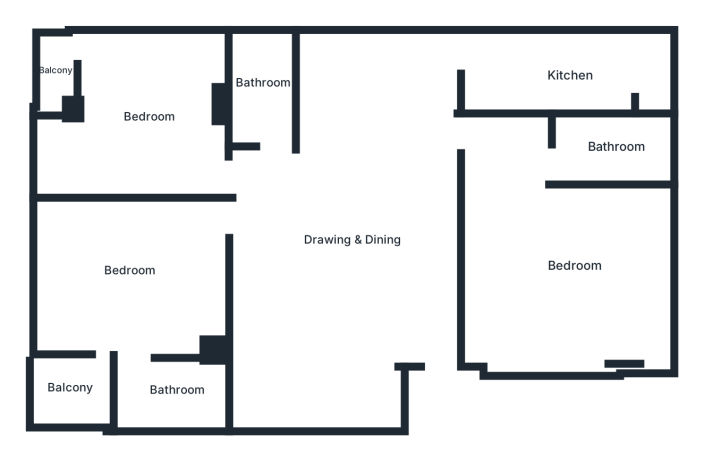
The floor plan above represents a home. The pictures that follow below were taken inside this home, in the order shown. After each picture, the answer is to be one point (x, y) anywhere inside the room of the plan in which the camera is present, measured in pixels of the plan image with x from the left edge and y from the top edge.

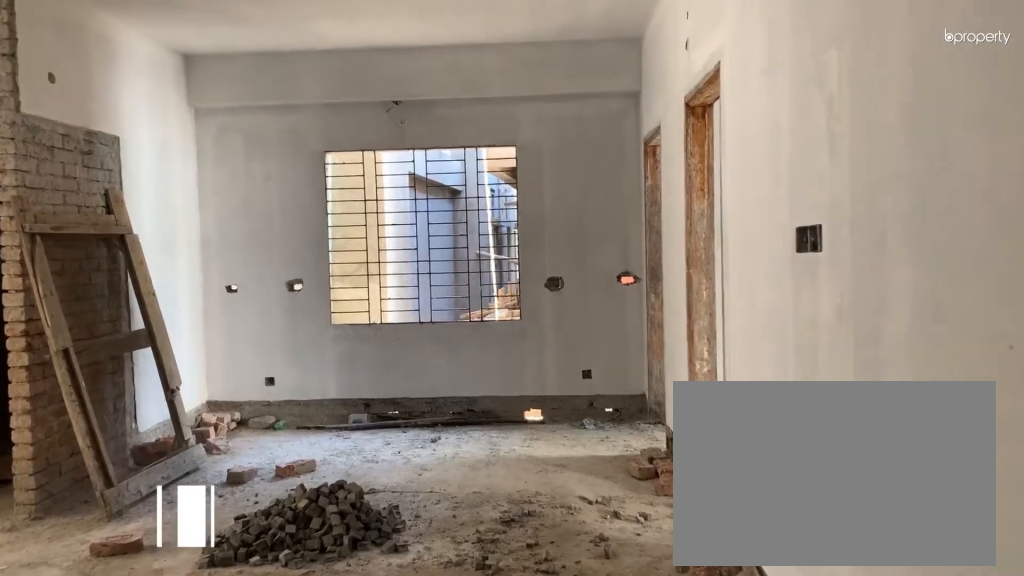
(354, 239)
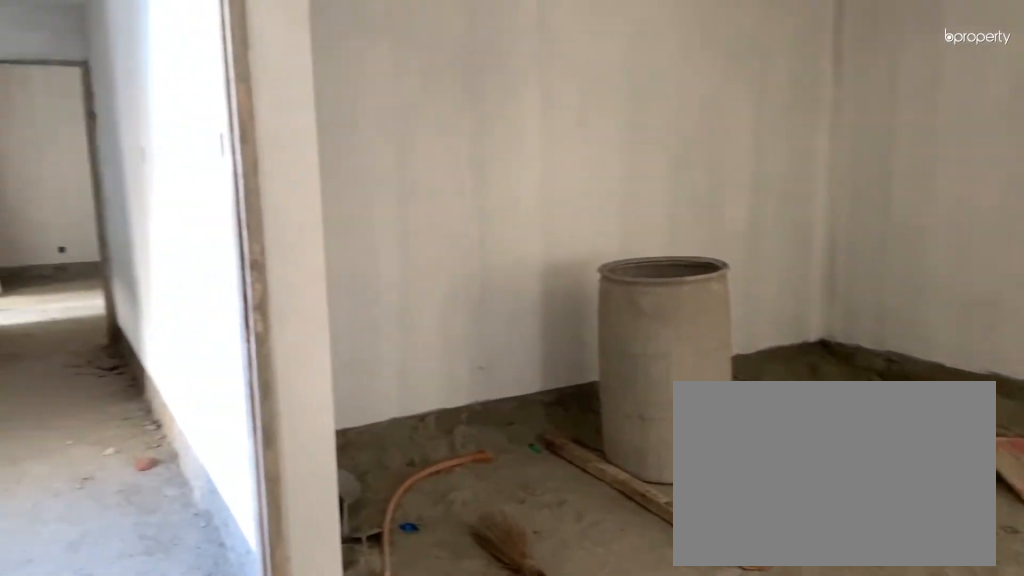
(354, 239)
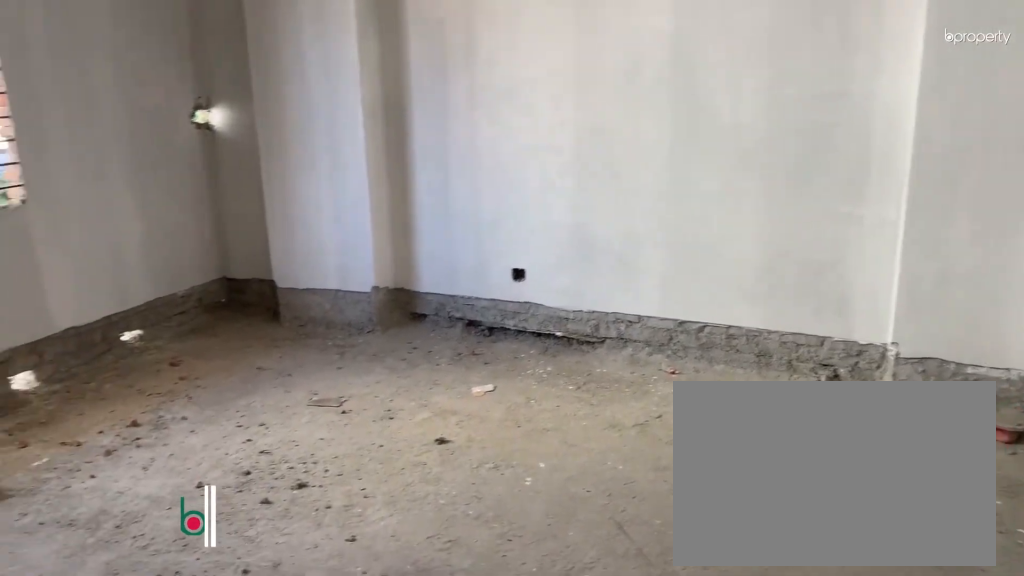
(574, 264)
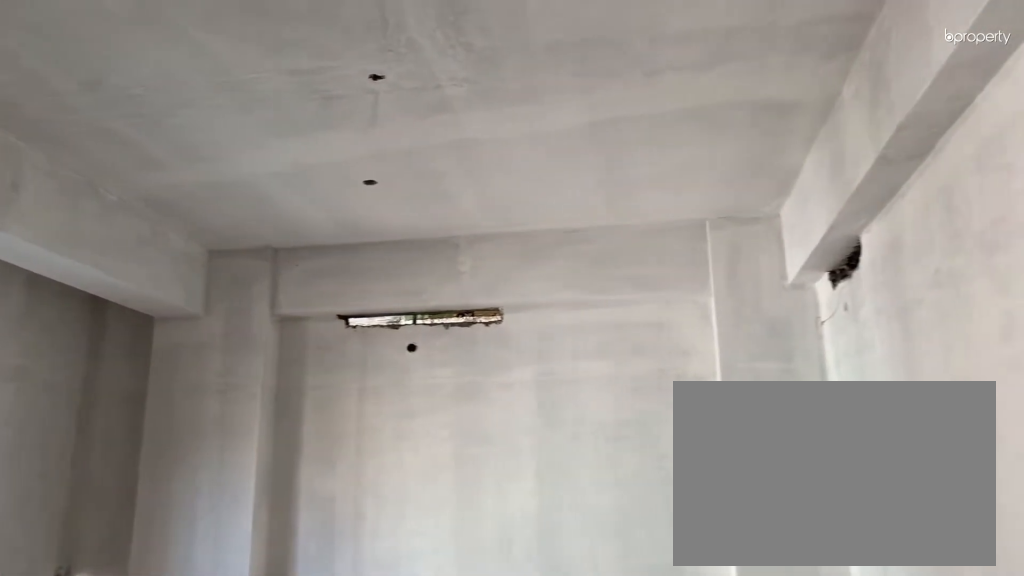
(574, 264)
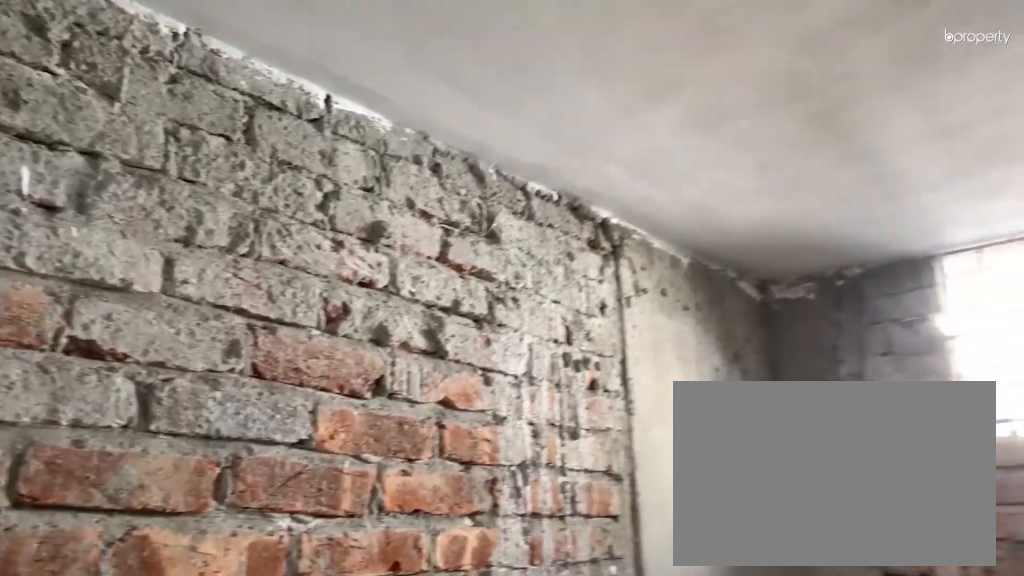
(618, 143)
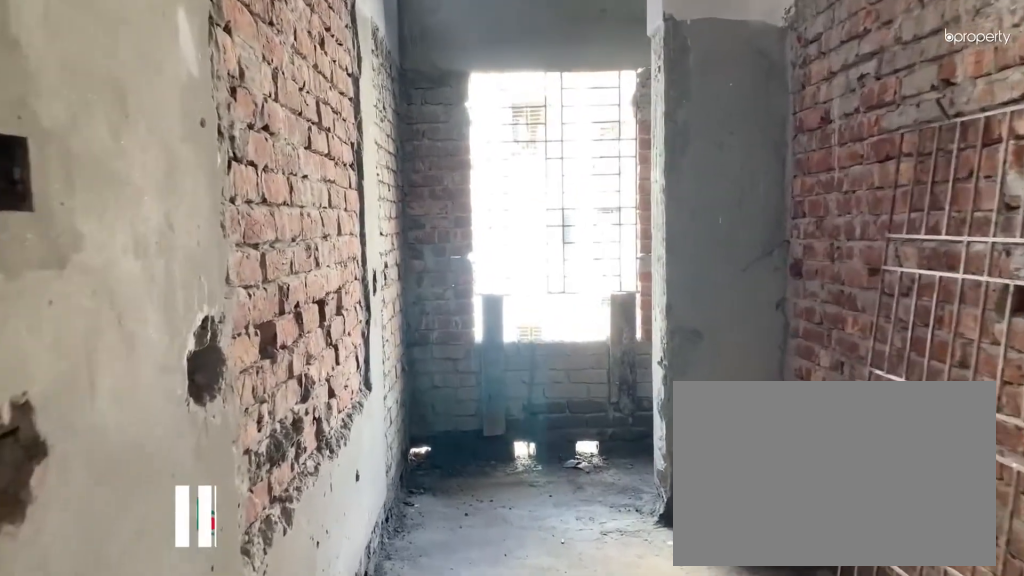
(564, 76)
